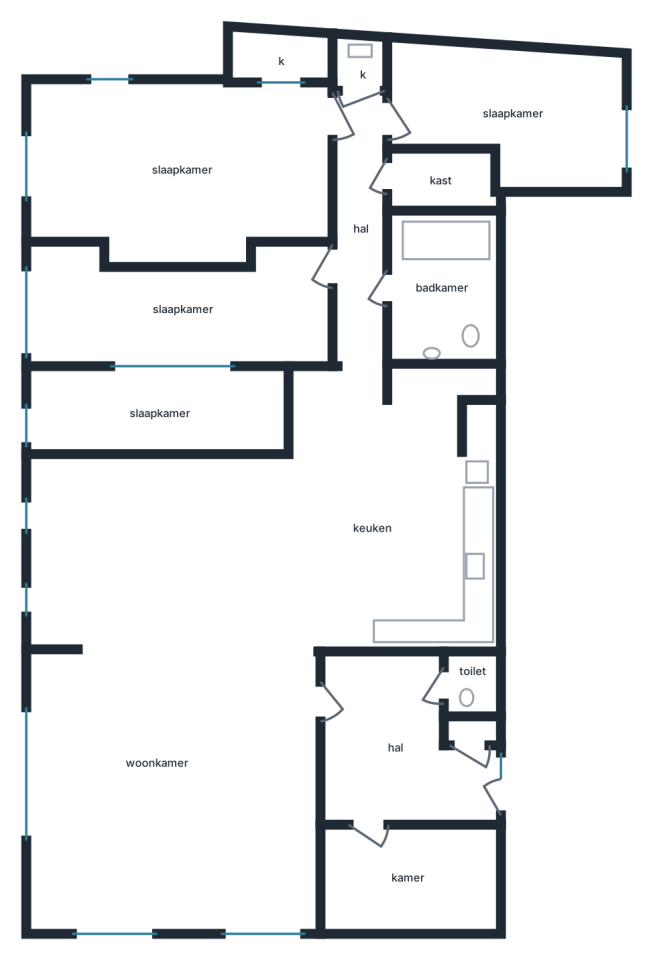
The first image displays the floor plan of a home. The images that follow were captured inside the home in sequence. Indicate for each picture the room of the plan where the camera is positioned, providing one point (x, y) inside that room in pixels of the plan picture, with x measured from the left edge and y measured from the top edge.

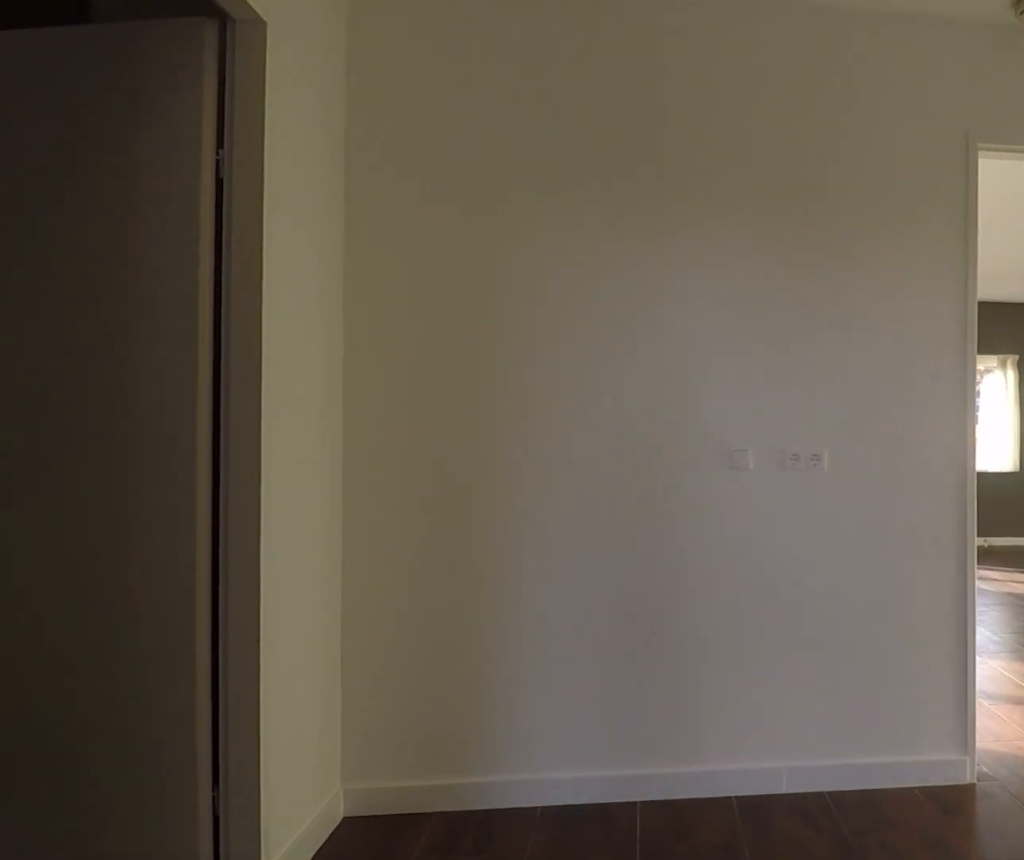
(395, 745)
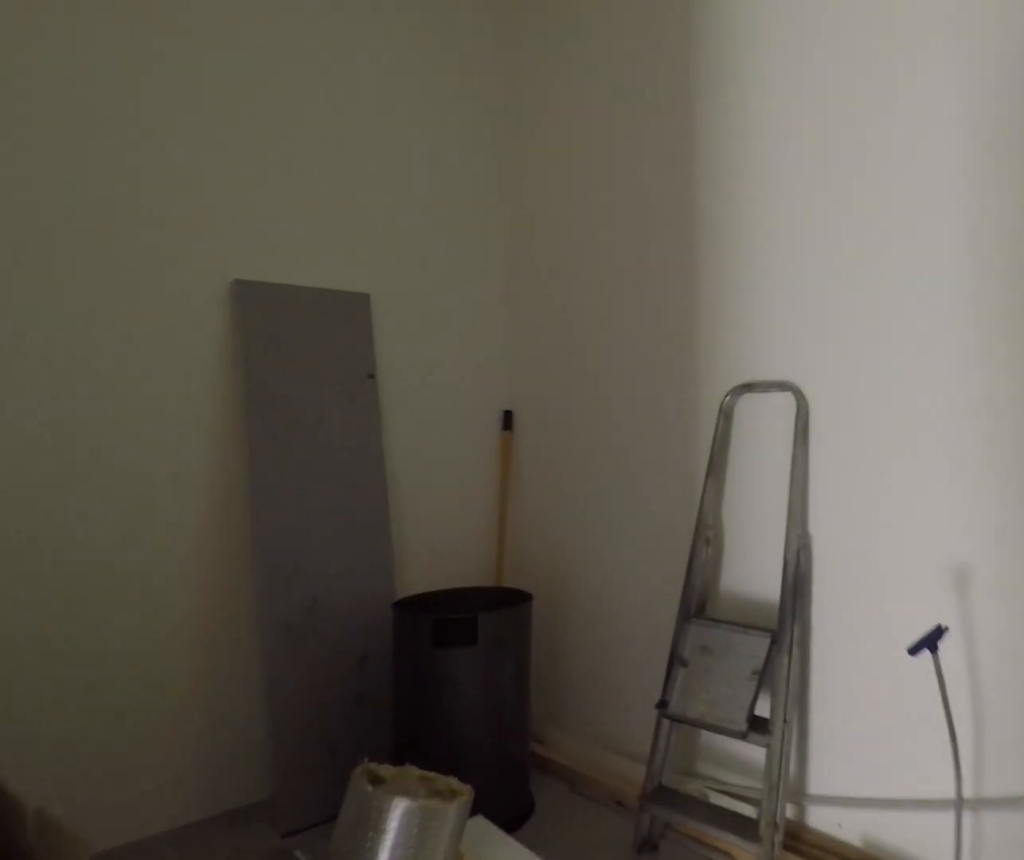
(407, 876)
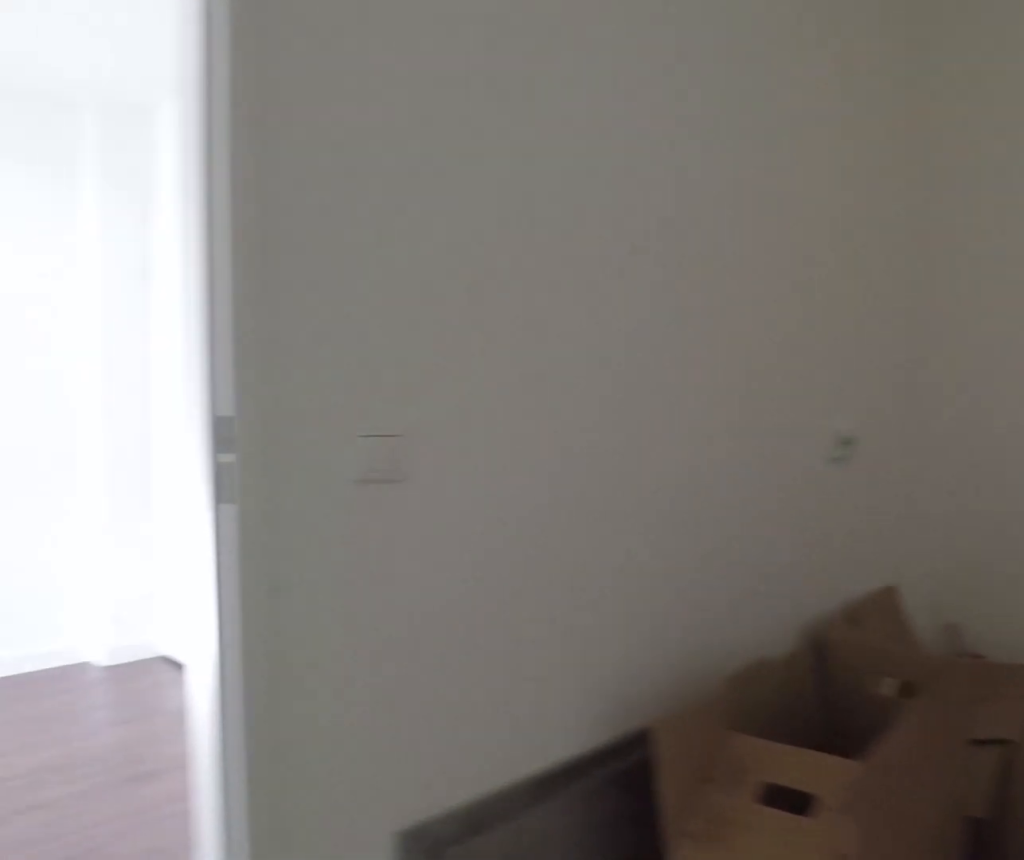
(407, 876)
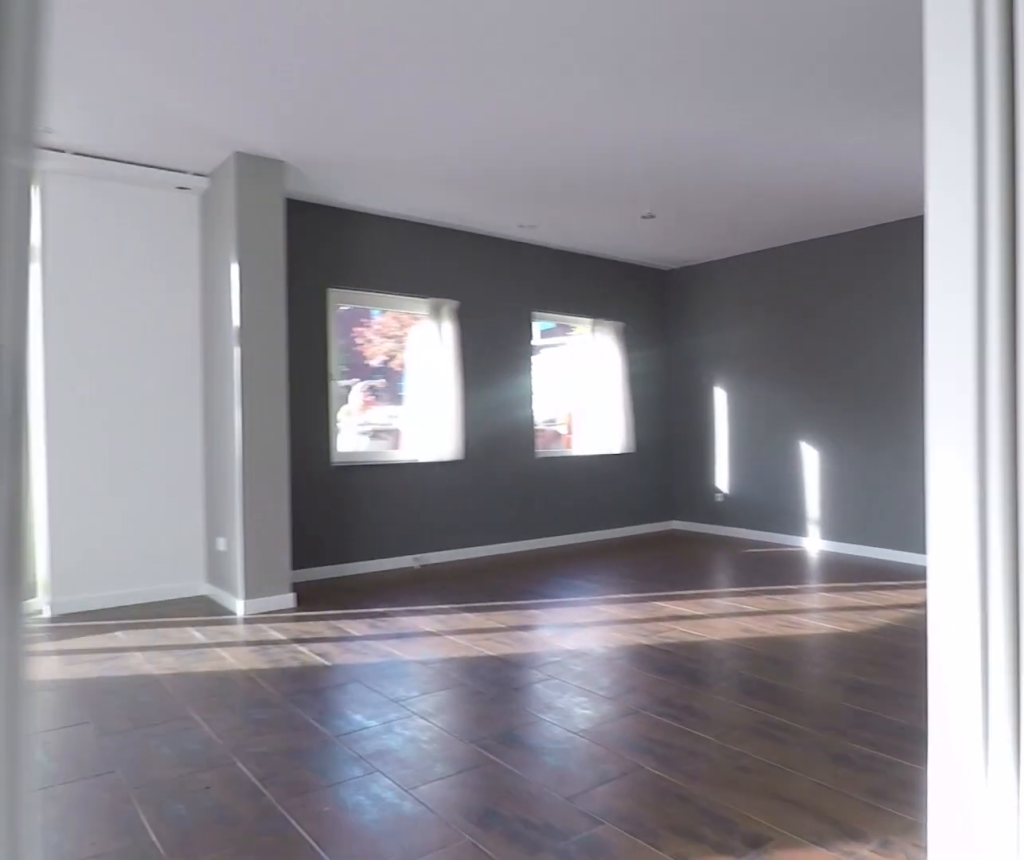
(395, 745)
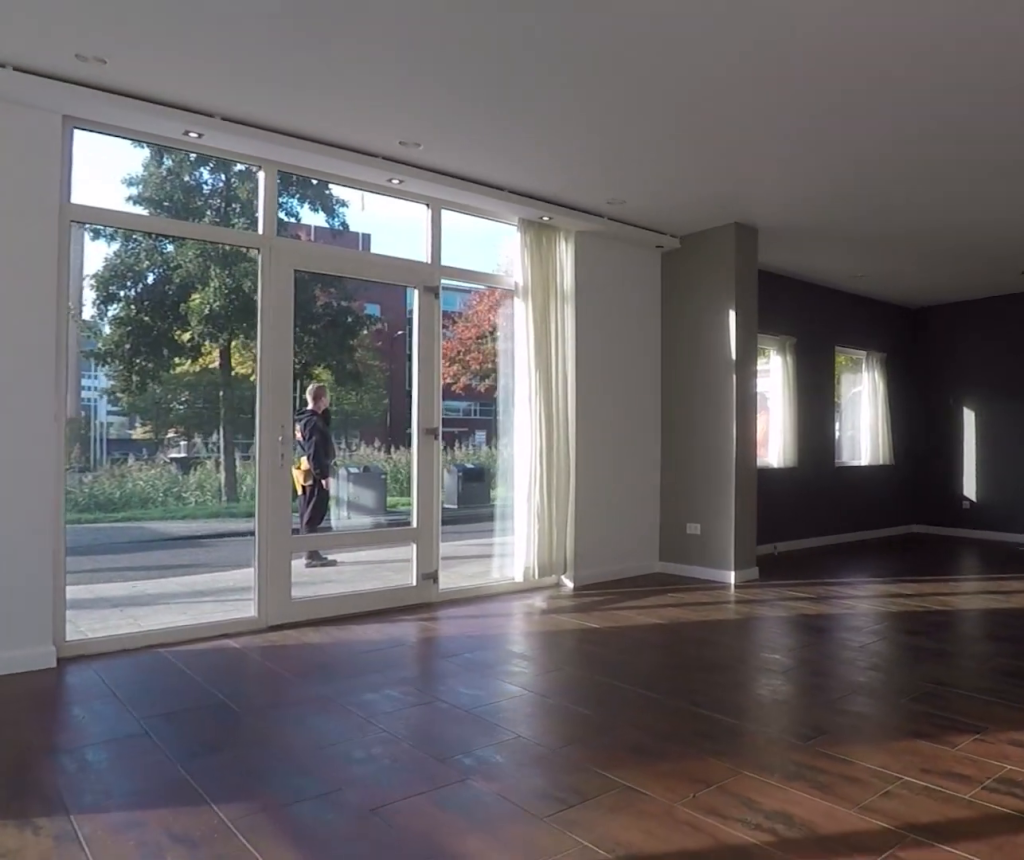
(171, 697)
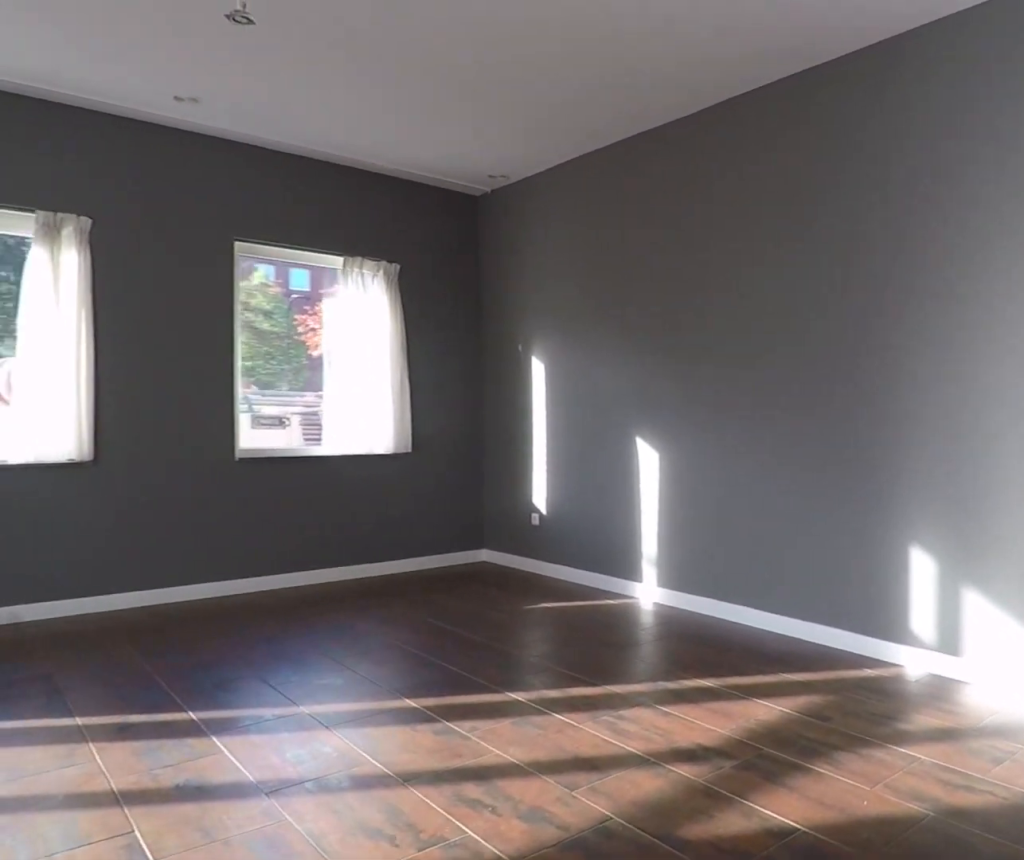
(171, 697)
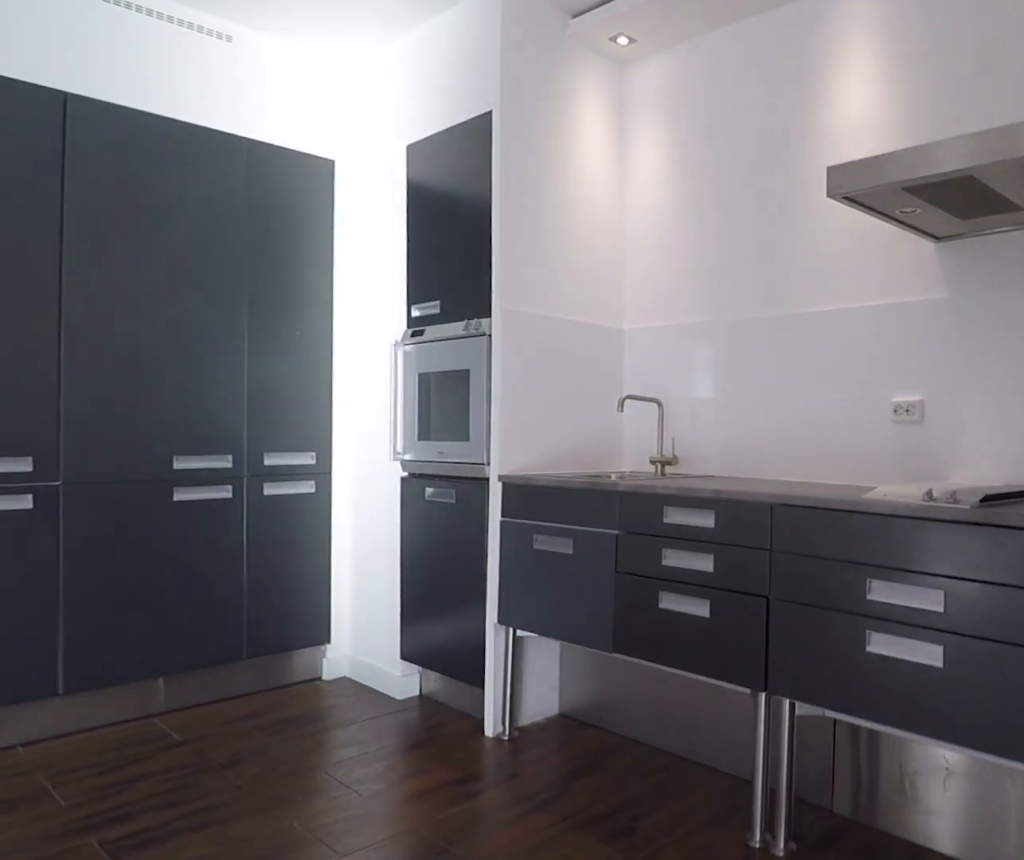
(394, 513)
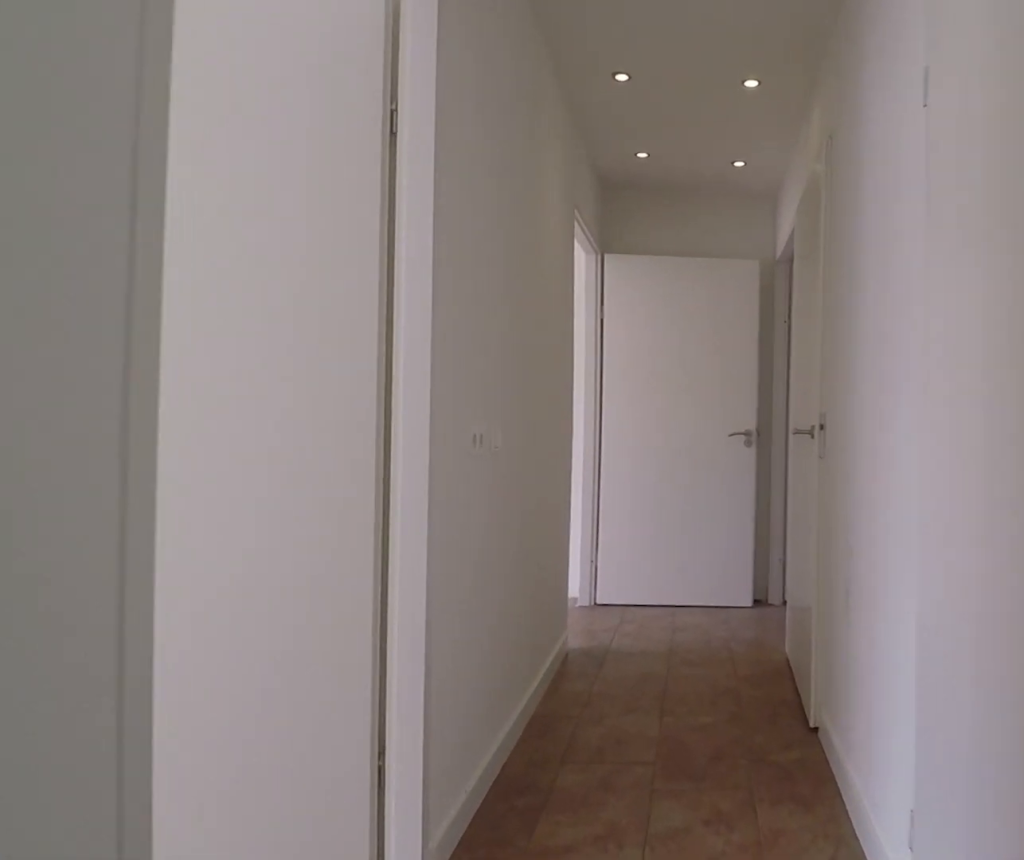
(360, 225)
